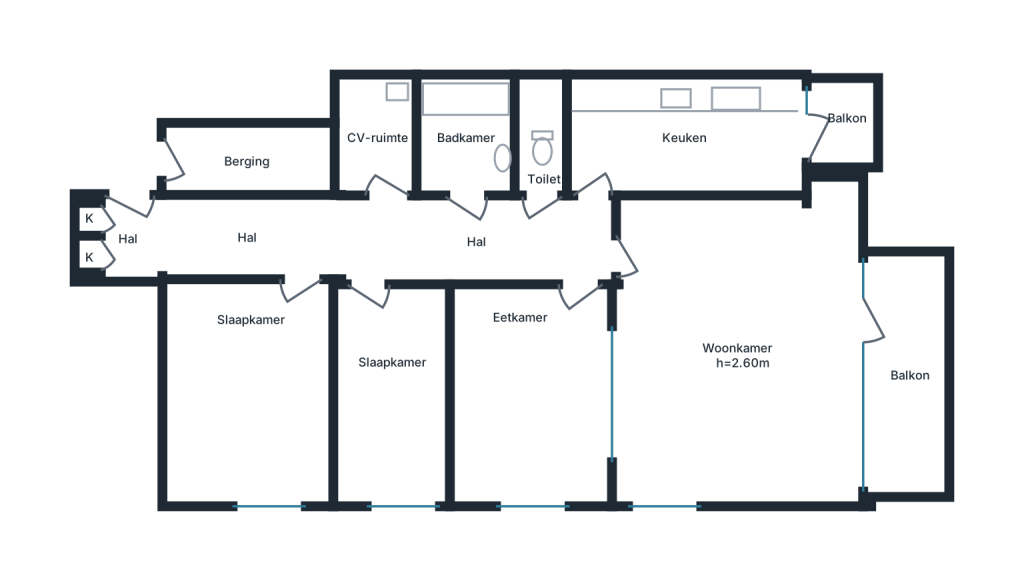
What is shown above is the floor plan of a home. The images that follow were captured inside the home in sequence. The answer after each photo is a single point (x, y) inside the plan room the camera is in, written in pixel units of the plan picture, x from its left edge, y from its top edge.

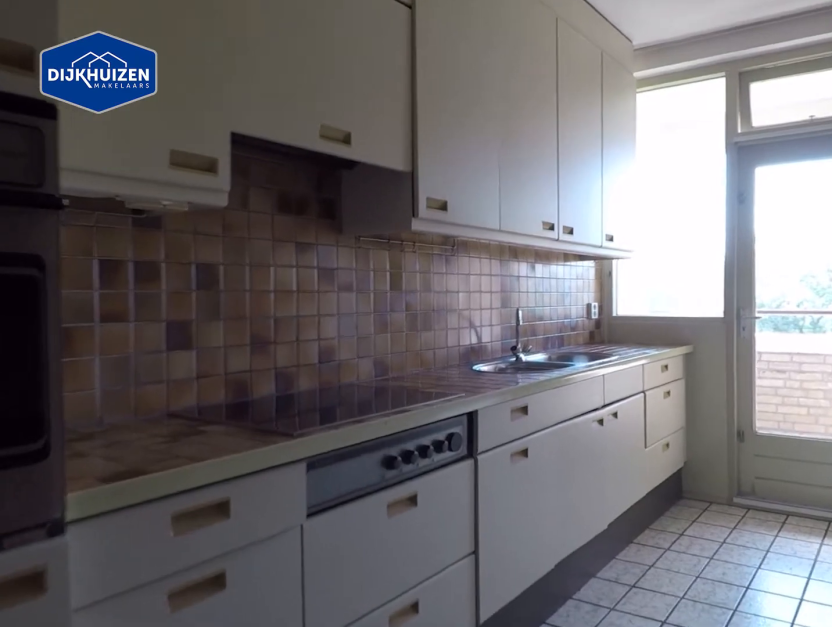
(685, 136)
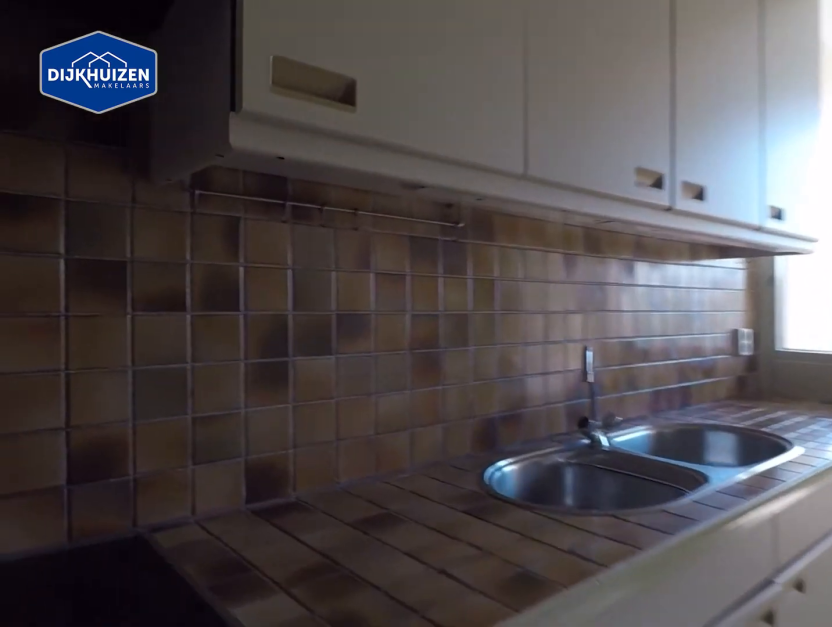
(685, 136)
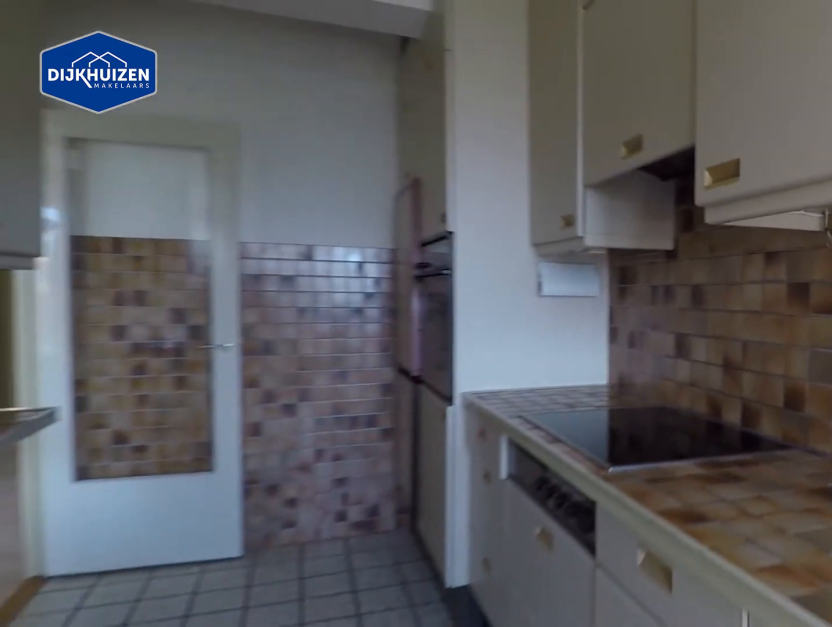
(685, 136)
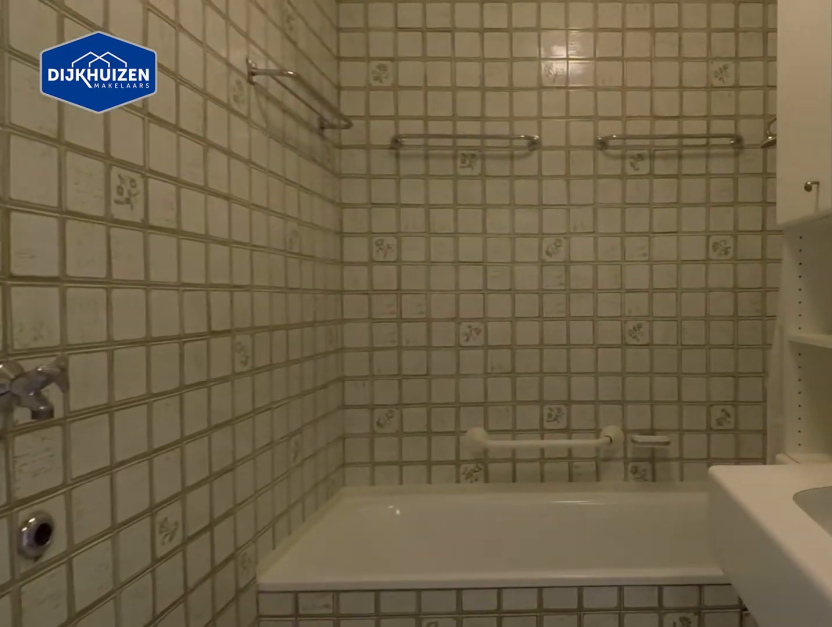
(467, 135)
